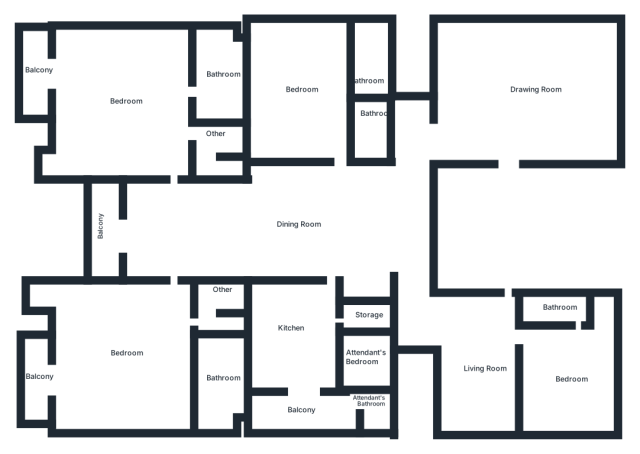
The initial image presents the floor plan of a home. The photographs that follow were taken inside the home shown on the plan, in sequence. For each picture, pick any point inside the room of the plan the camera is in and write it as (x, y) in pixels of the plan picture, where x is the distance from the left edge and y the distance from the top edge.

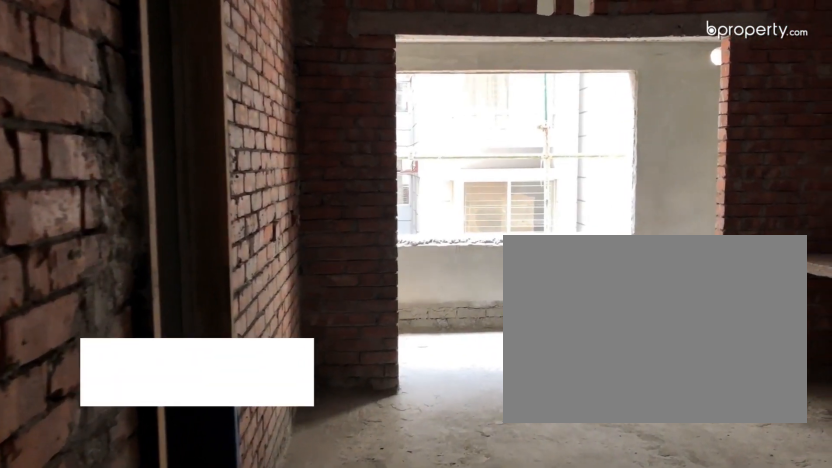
(294, 349)
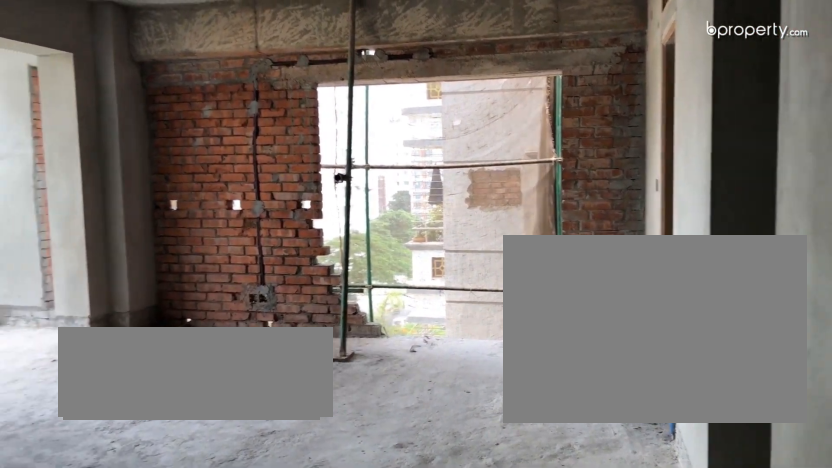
(138, 111)
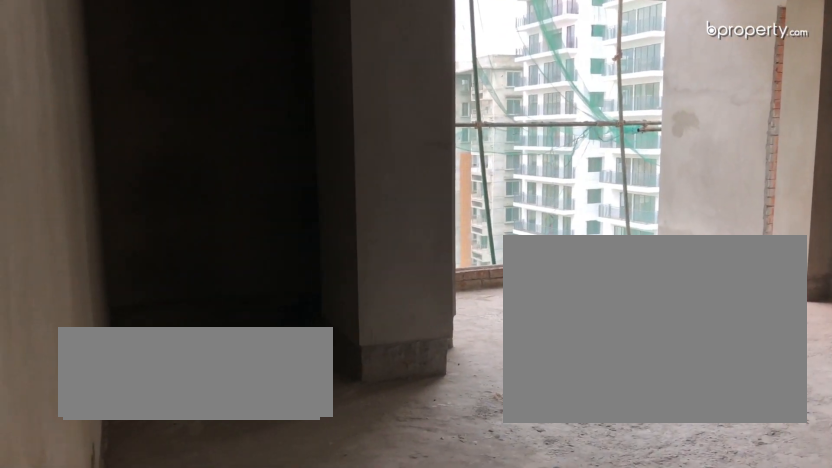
(138, 111)
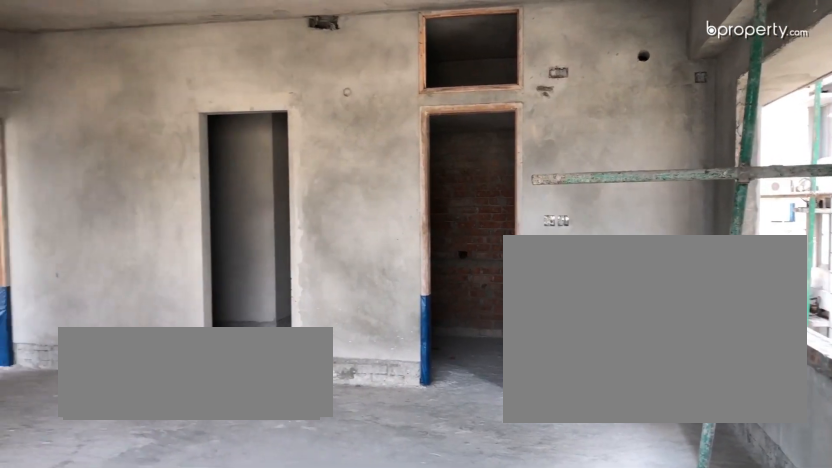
(125, 347)
